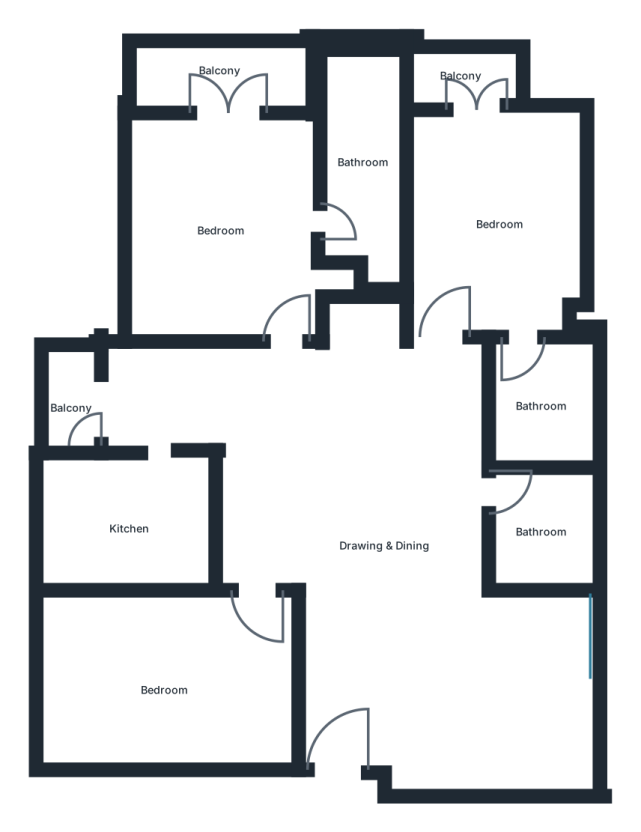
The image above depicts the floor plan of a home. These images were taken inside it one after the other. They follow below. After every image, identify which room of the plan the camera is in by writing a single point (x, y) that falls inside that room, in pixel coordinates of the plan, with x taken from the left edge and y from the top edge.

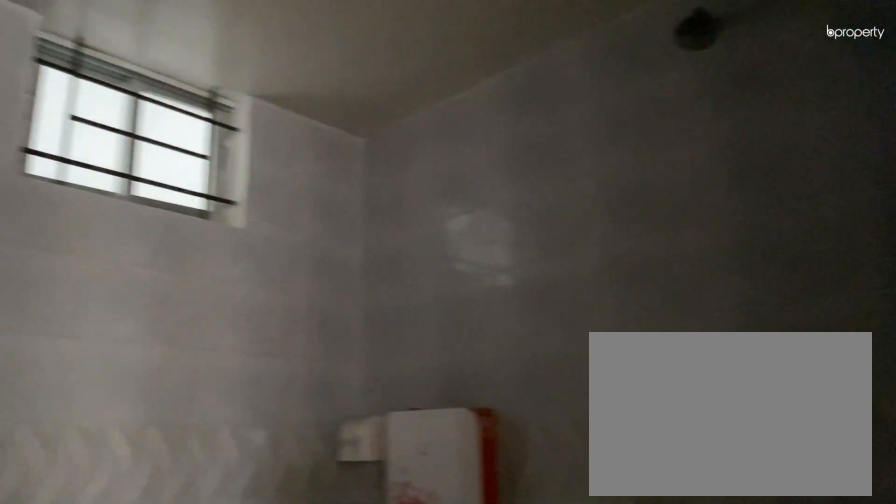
(540, 533)
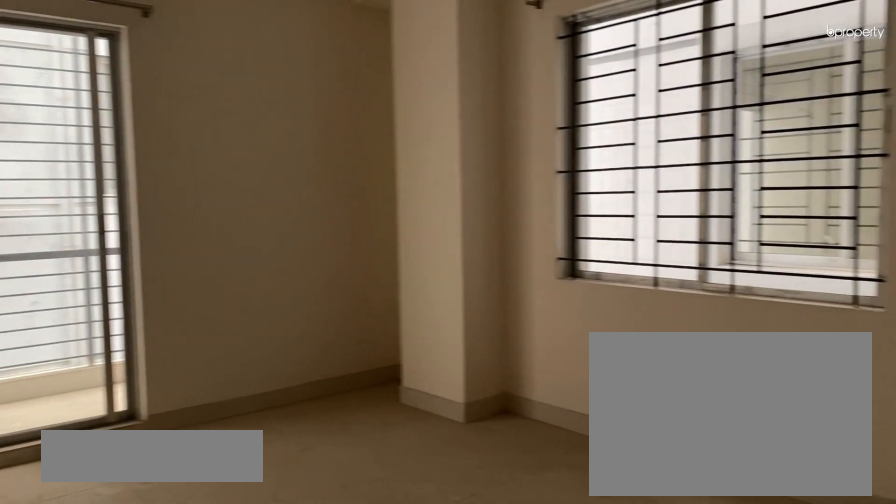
(500, 225)
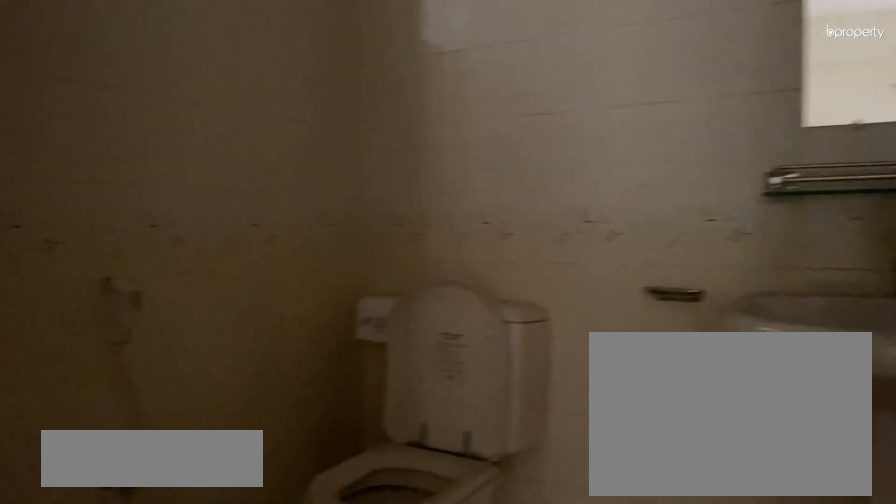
(540, 407)
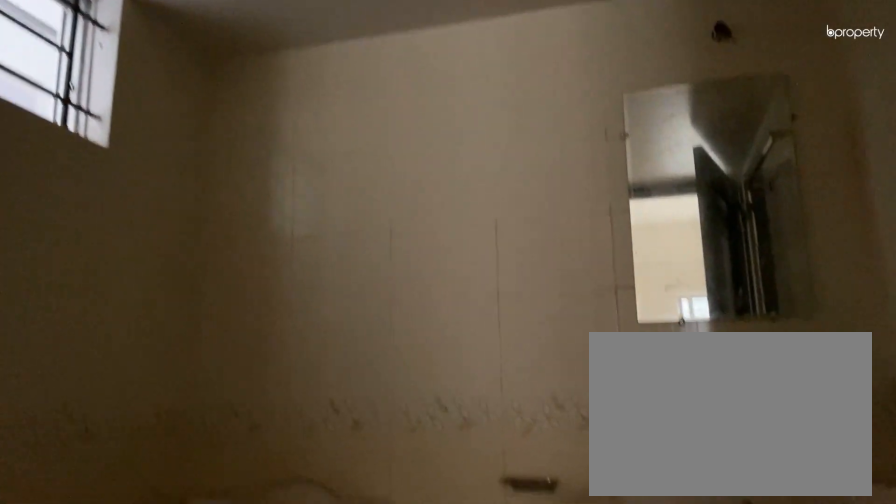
(540, 407)
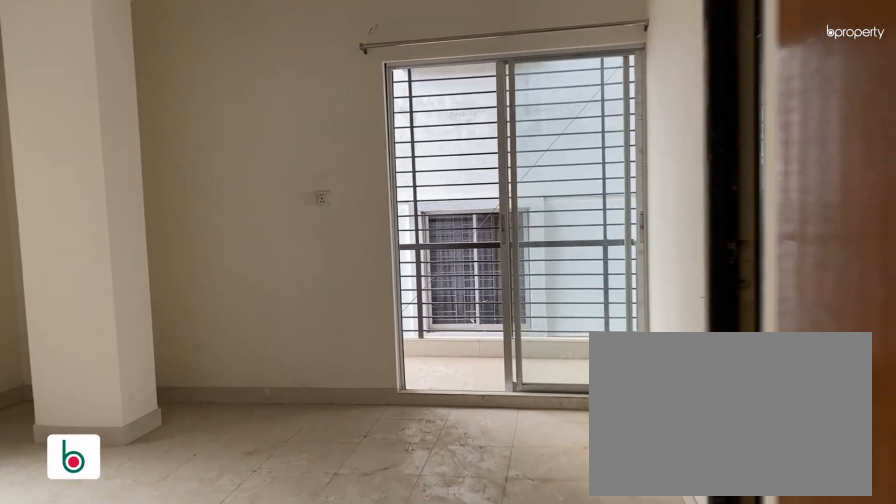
(220, 230)
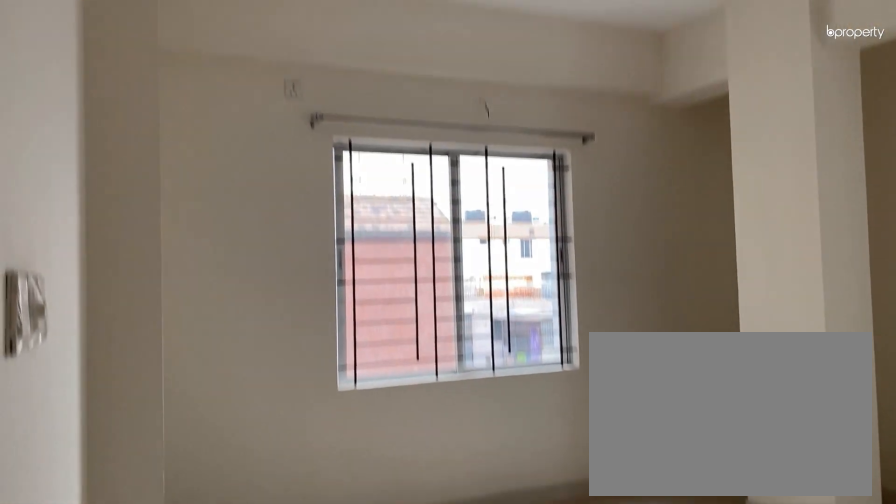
(220, 230)
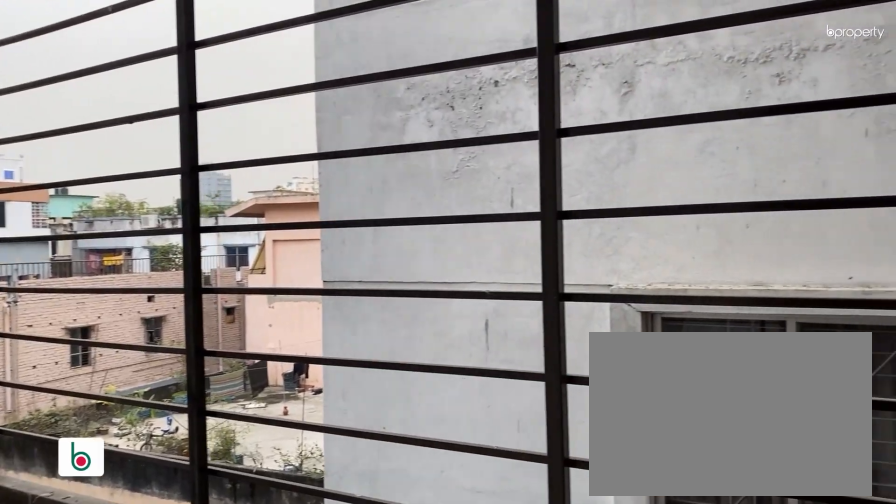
(220, 72)
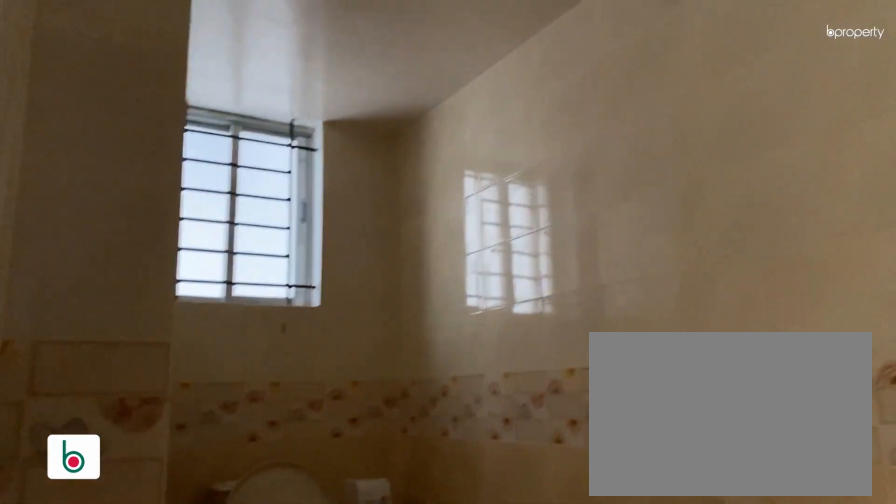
(363, 164)
